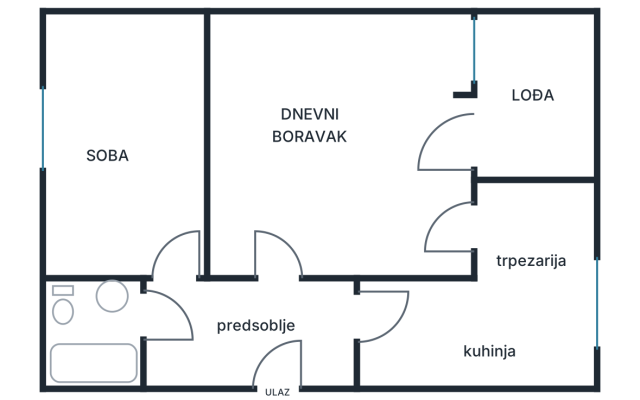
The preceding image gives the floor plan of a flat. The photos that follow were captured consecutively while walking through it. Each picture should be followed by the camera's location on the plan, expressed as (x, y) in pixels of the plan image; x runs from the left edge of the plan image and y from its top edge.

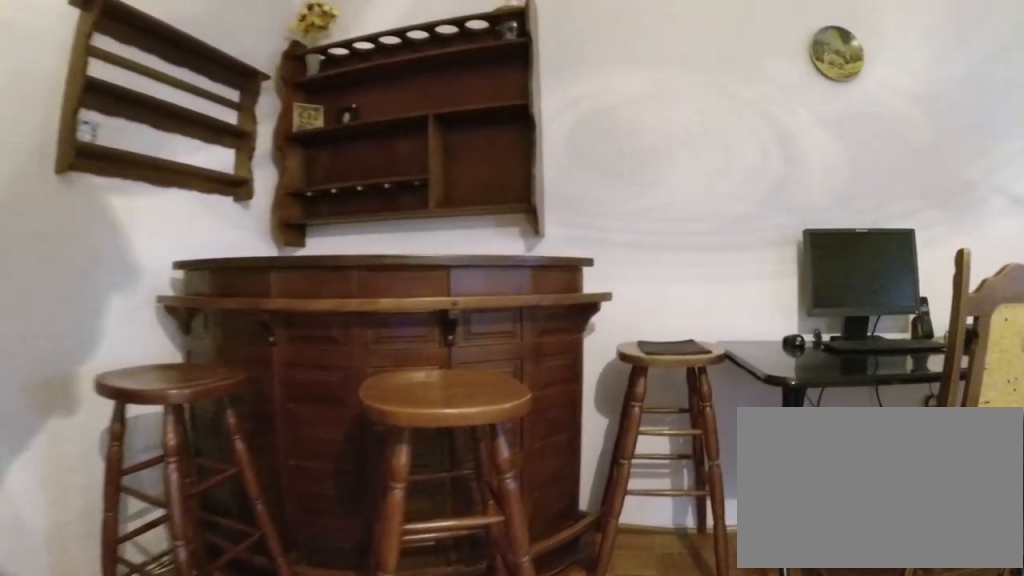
(288, 177)
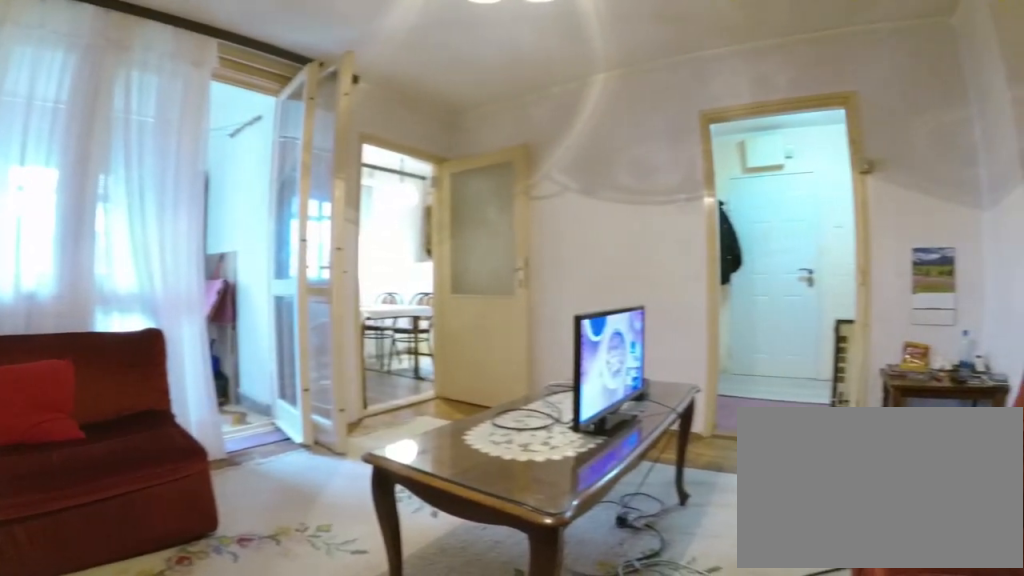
(263, 115)
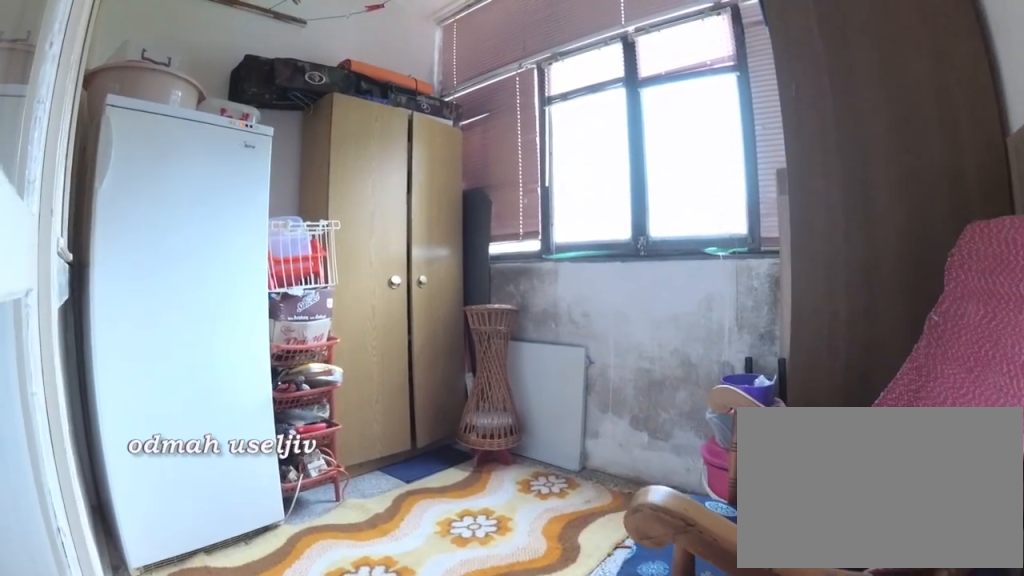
(474, 143)
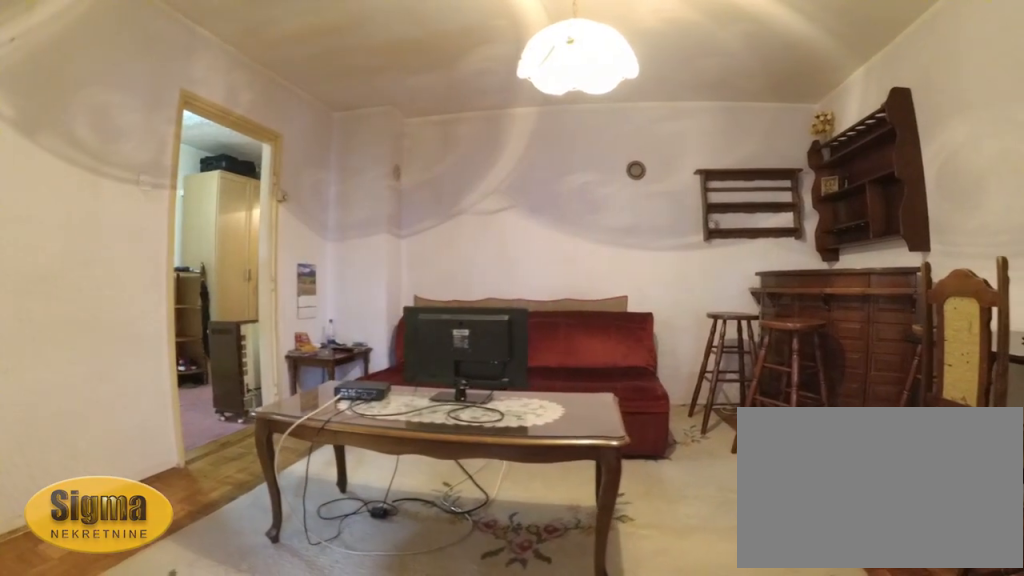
(449, 139)
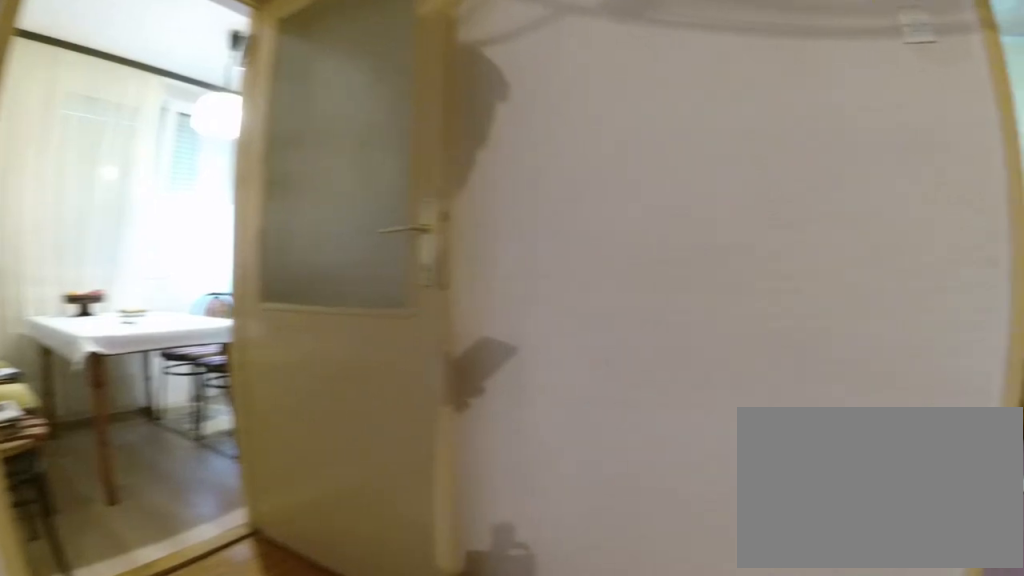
(382, 180)
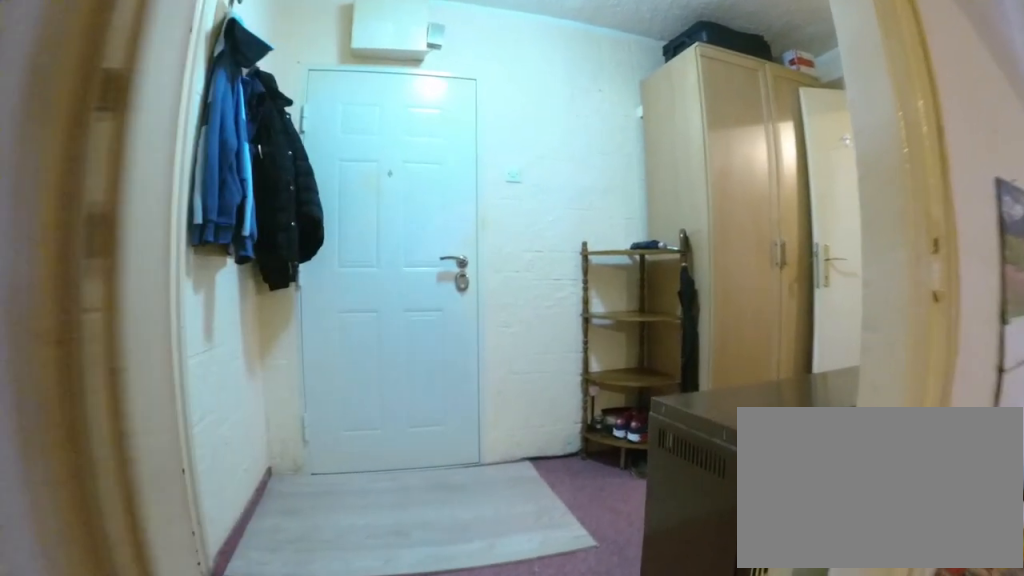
(307, 214)
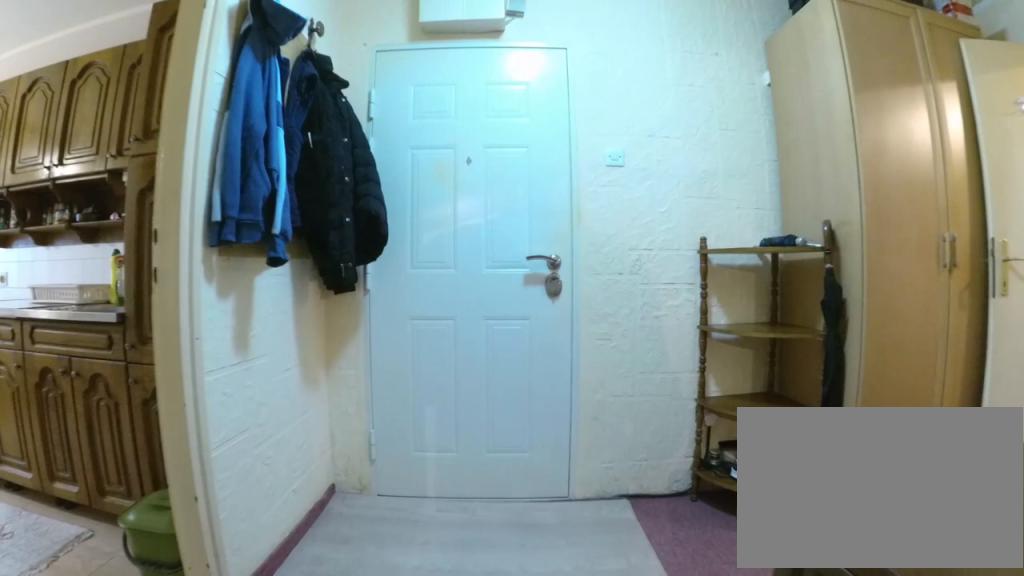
(275, 260)
